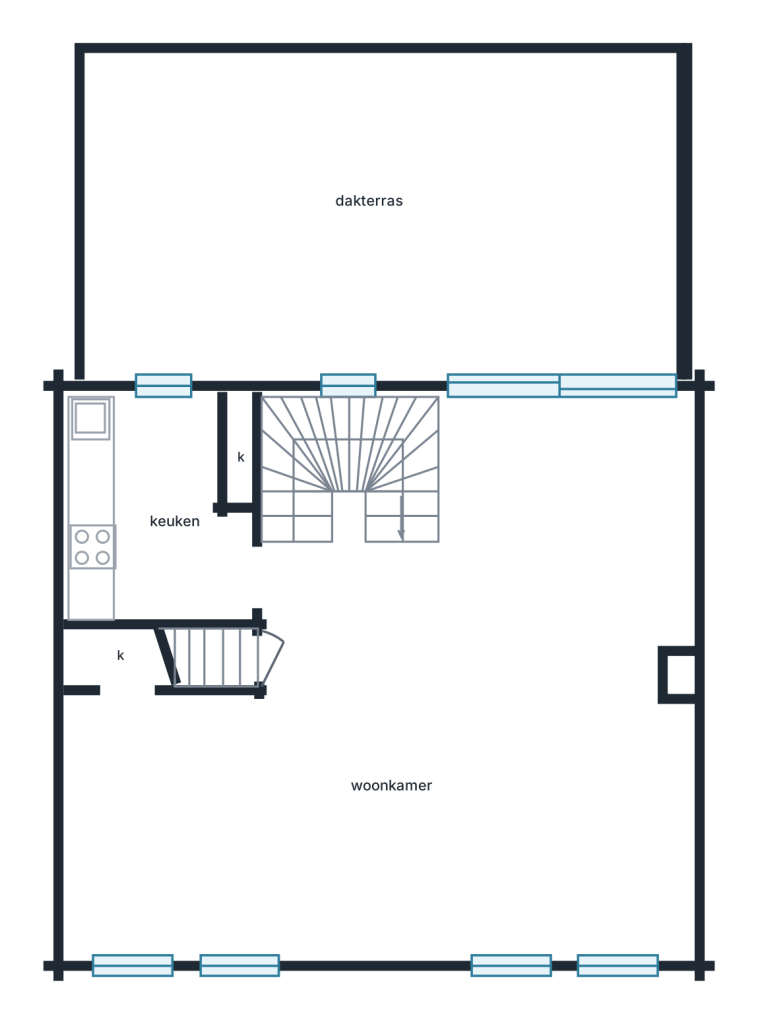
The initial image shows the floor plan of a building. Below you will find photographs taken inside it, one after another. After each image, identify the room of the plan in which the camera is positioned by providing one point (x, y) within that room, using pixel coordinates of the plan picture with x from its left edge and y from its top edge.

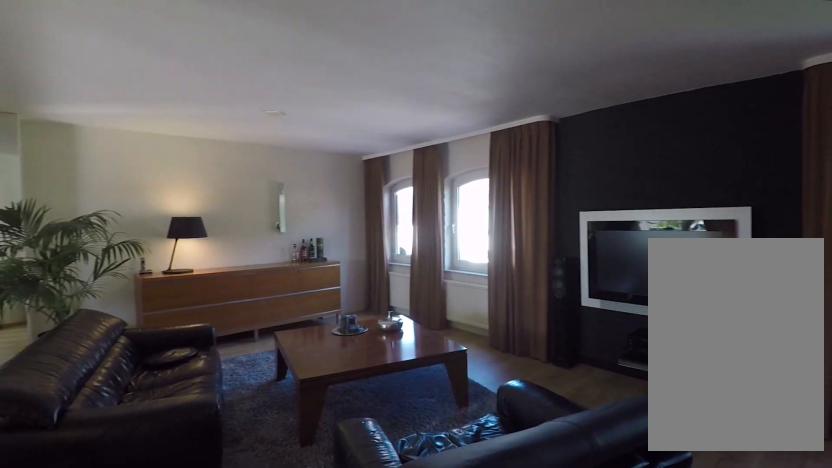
(417, 692)
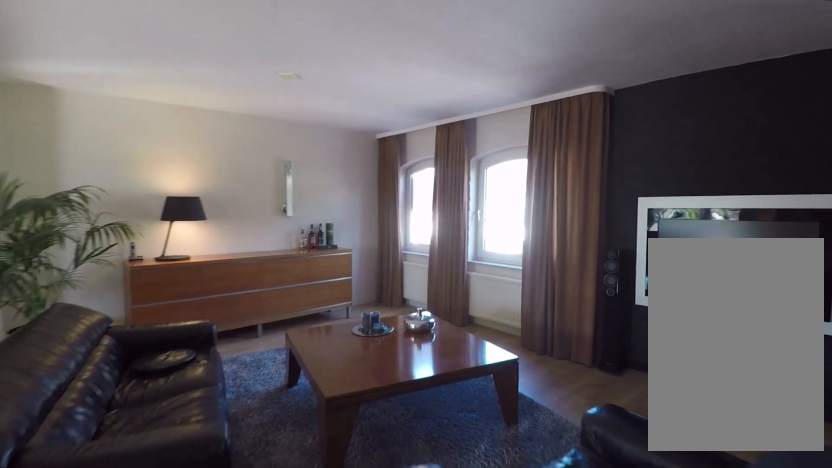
(417, 692)
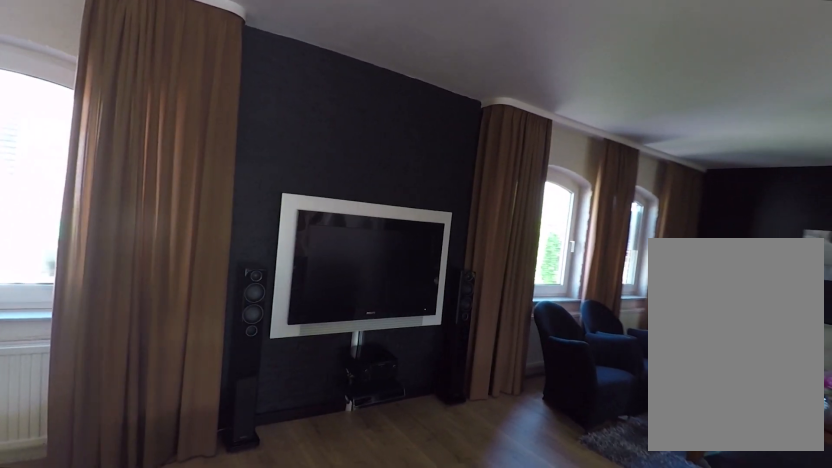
(417, 692)
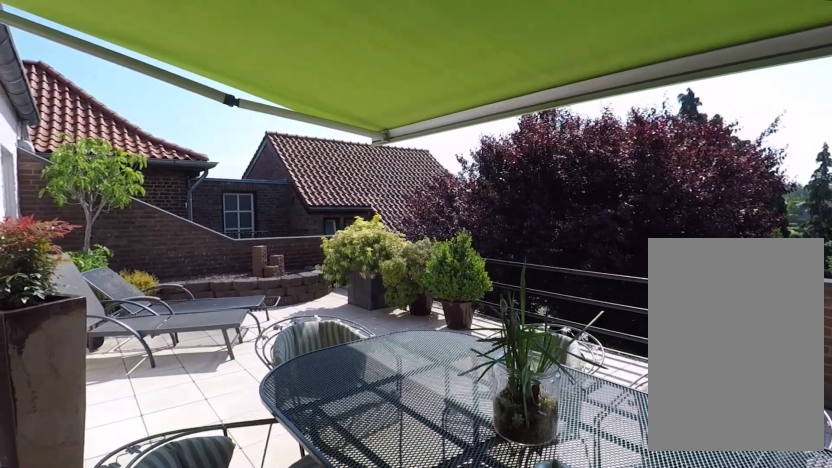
(380, 215)
